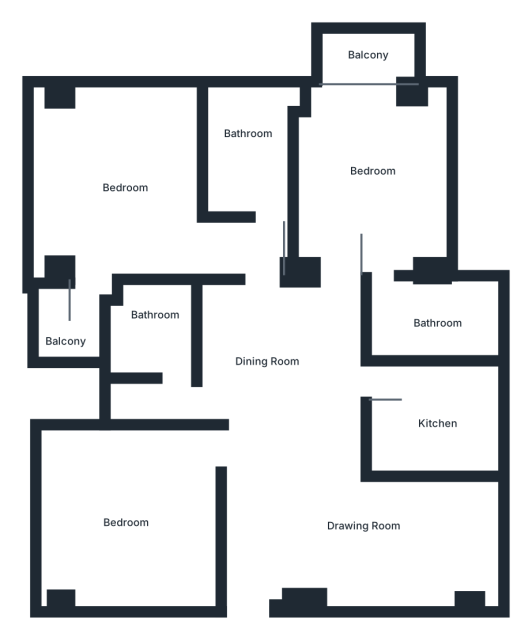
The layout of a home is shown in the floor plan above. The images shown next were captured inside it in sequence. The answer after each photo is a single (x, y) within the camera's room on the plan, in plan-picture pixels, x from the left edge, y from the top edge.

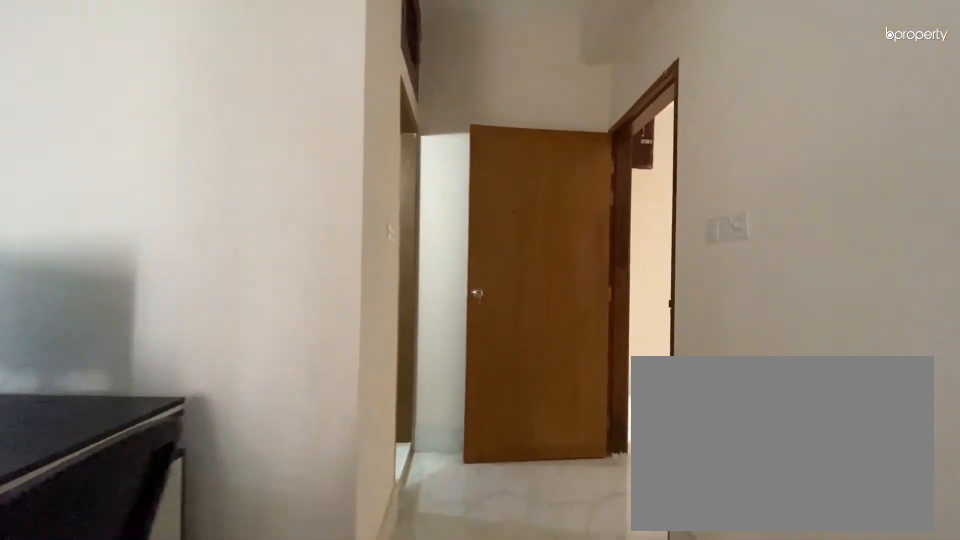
(120, 191)
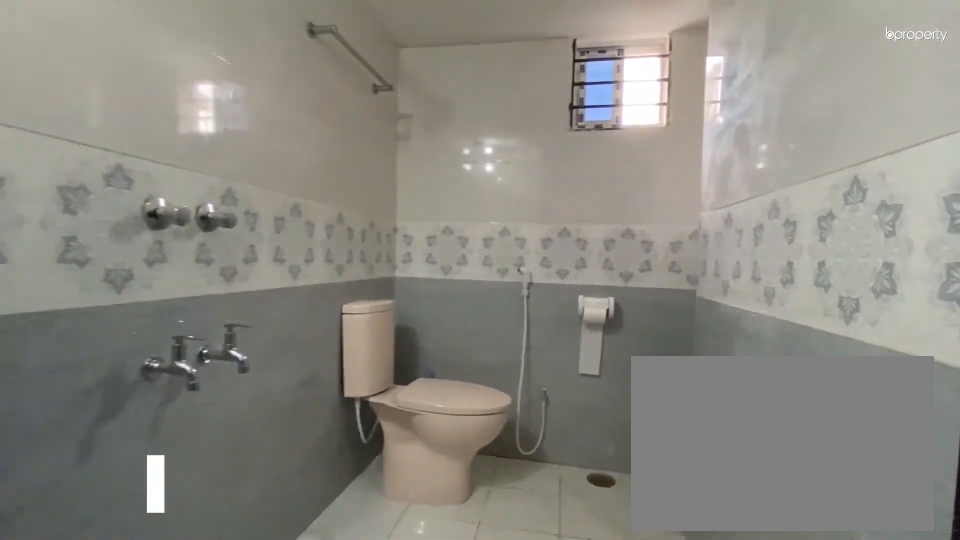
(241, 153)
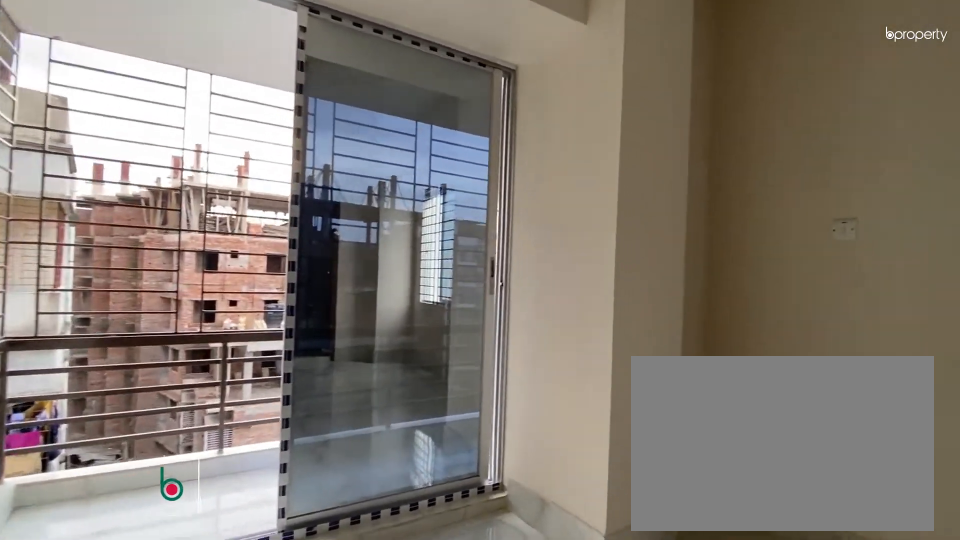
(369, 171)
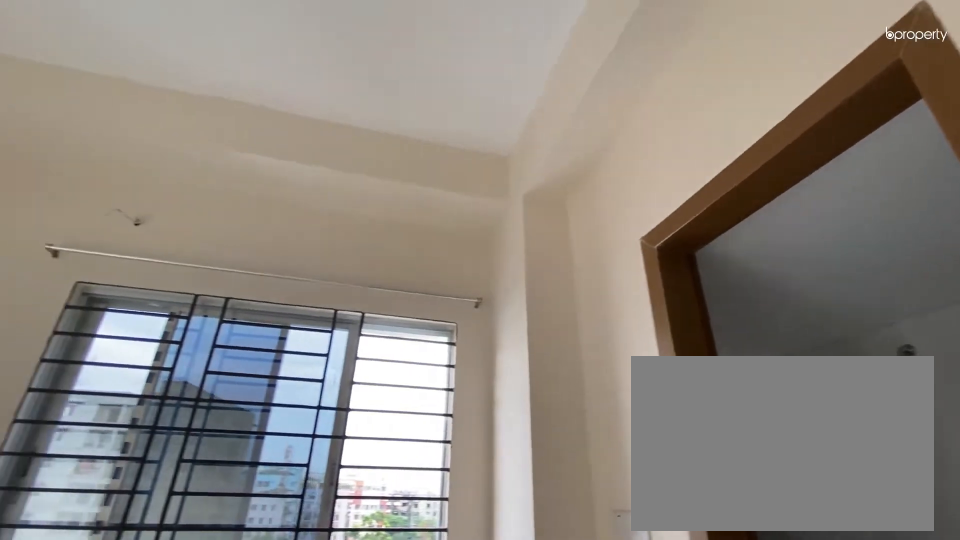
(369, 171)
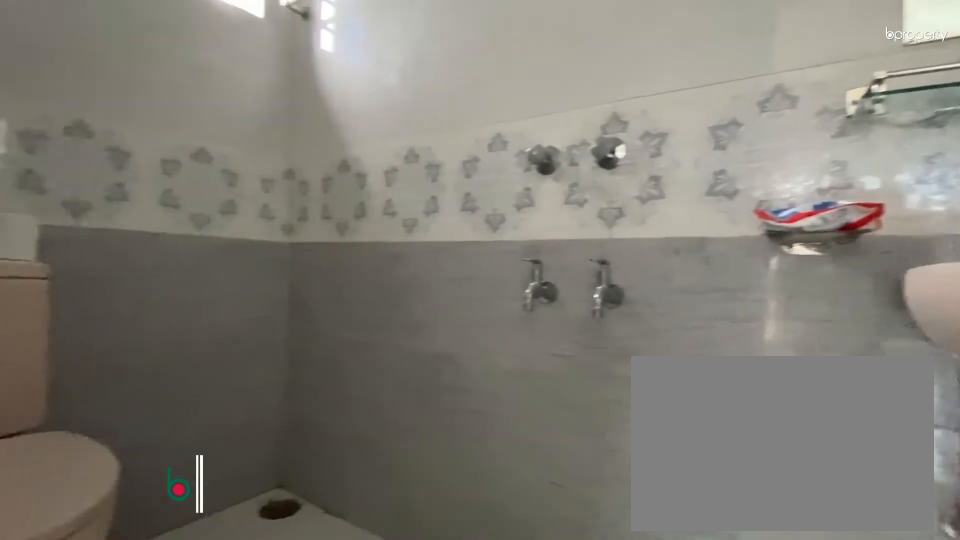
(432, 313)
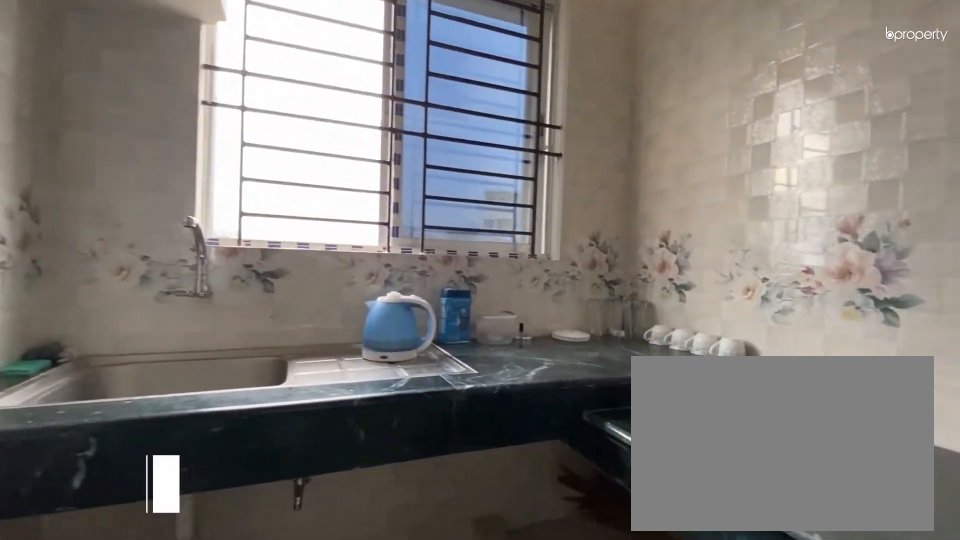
(438, 424)
